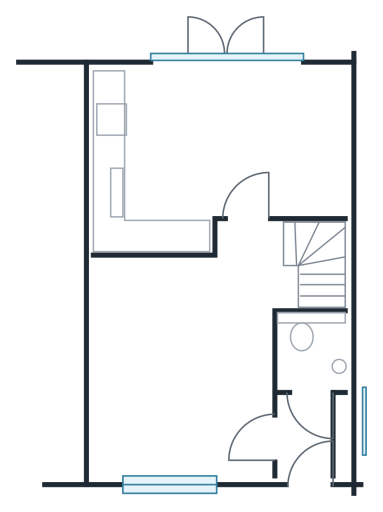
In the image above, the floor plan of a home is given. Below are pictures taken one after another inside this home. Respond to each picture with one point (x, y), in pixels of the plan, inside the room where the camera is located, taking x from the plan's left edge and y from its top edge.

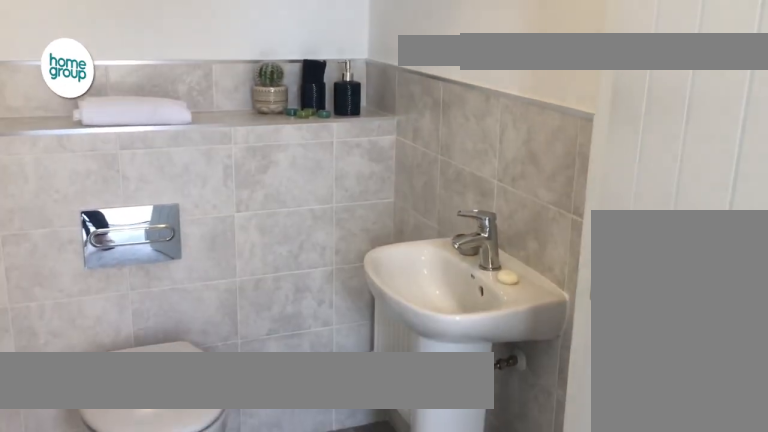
(312, 351)
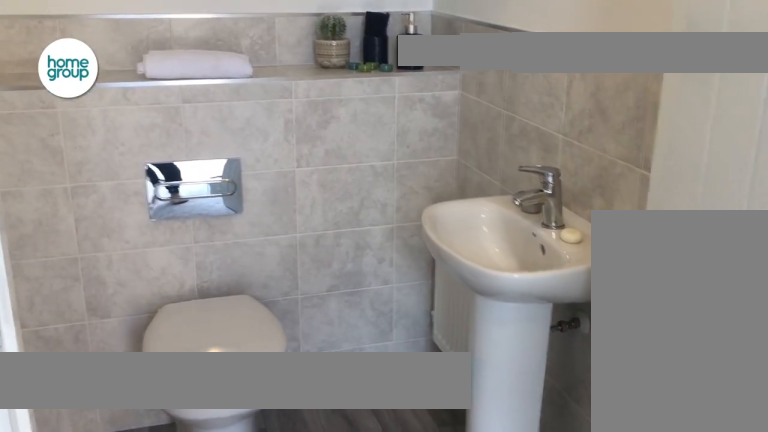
(312, 351)
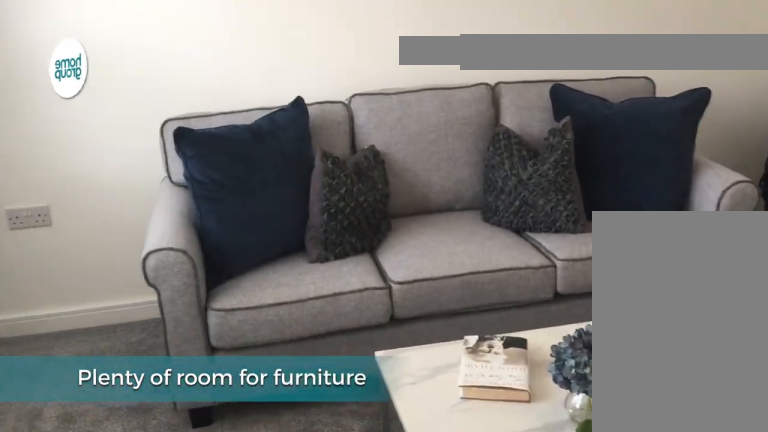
(183, 356)
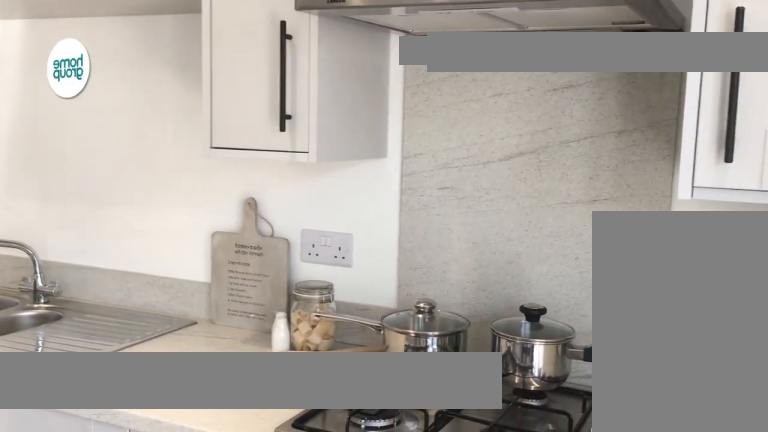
(220, 150)
